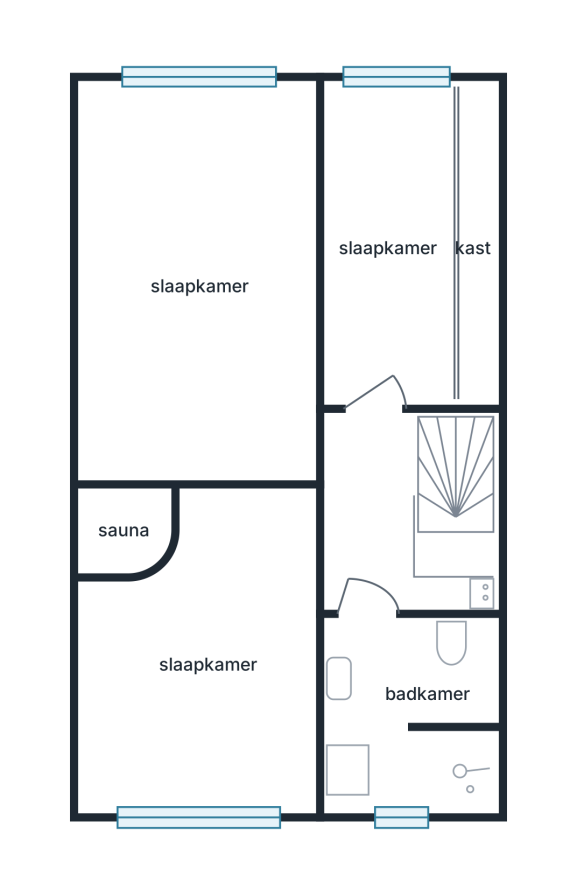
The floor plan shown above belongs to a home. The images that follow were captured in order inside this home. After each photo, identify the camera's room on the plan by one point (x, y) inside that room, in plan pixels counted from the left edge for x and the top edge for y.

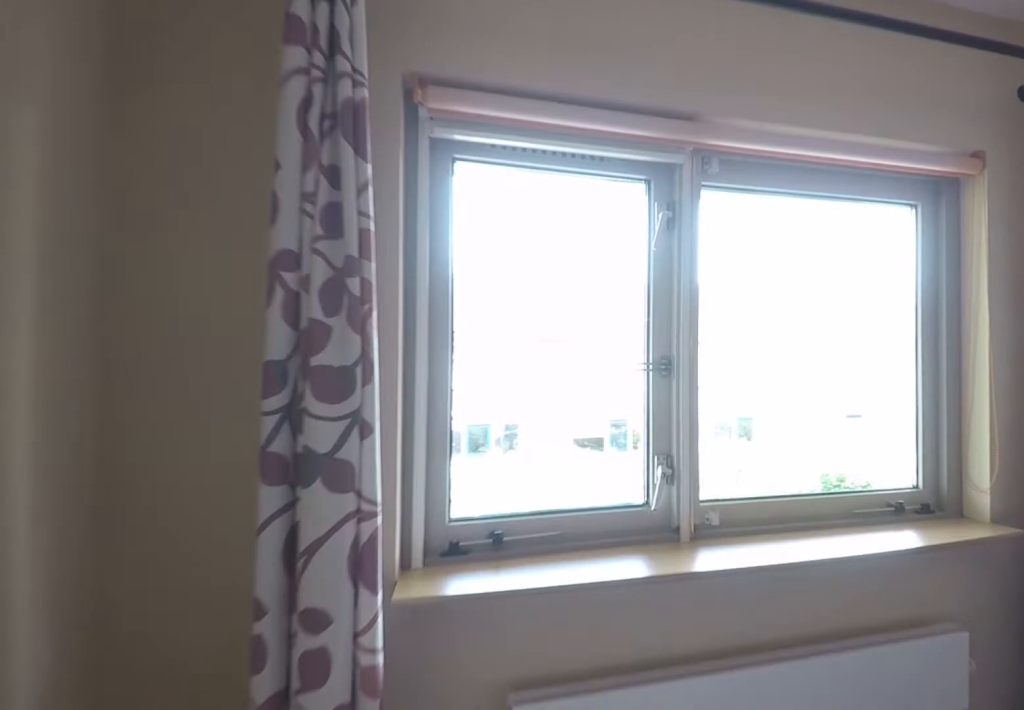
(135, 217)
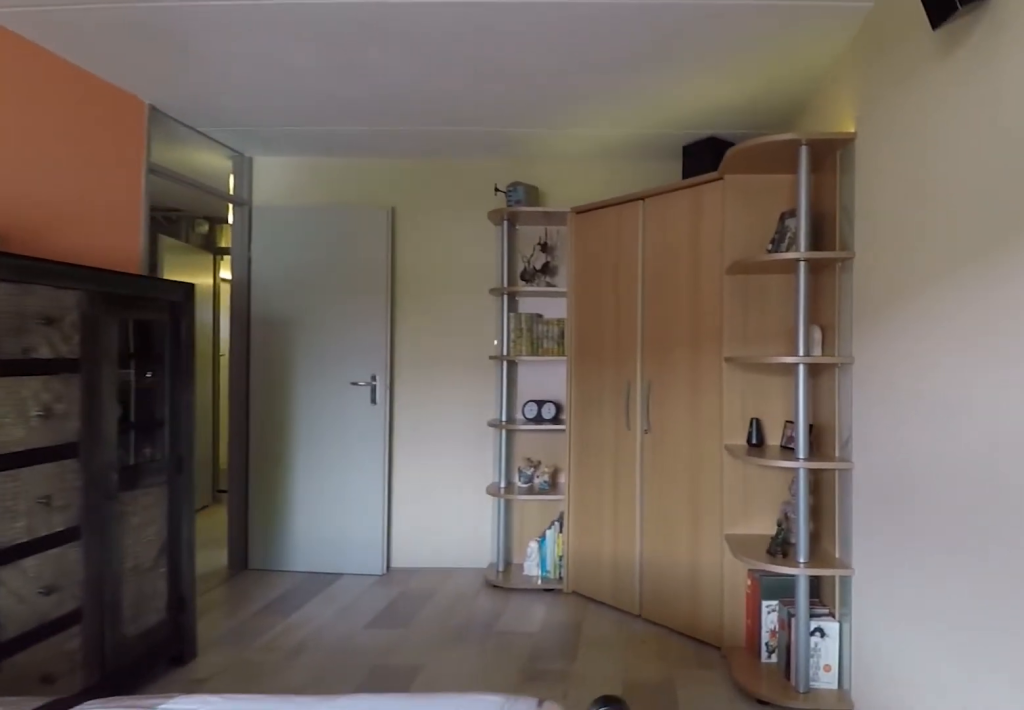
(135, 217)
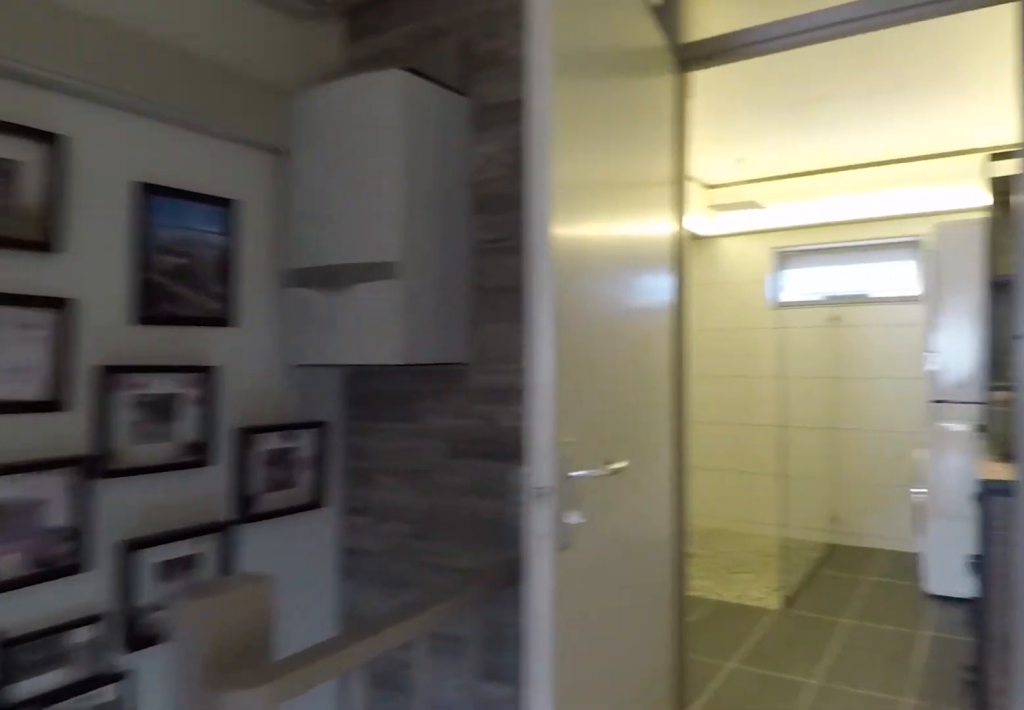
(377, 518)
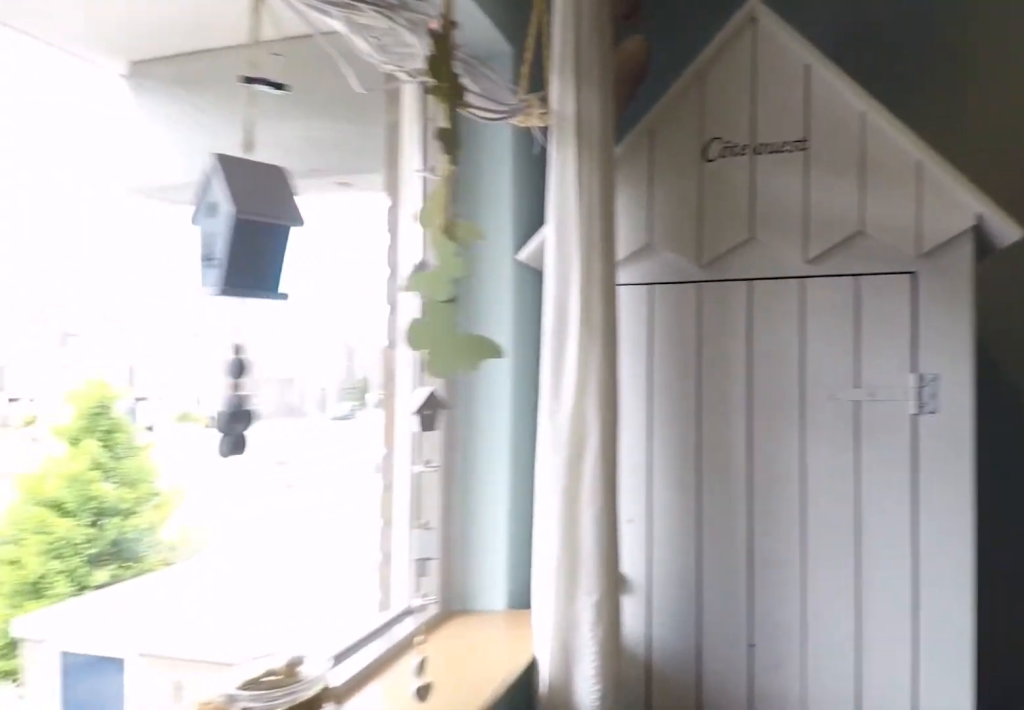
(208, 662)
